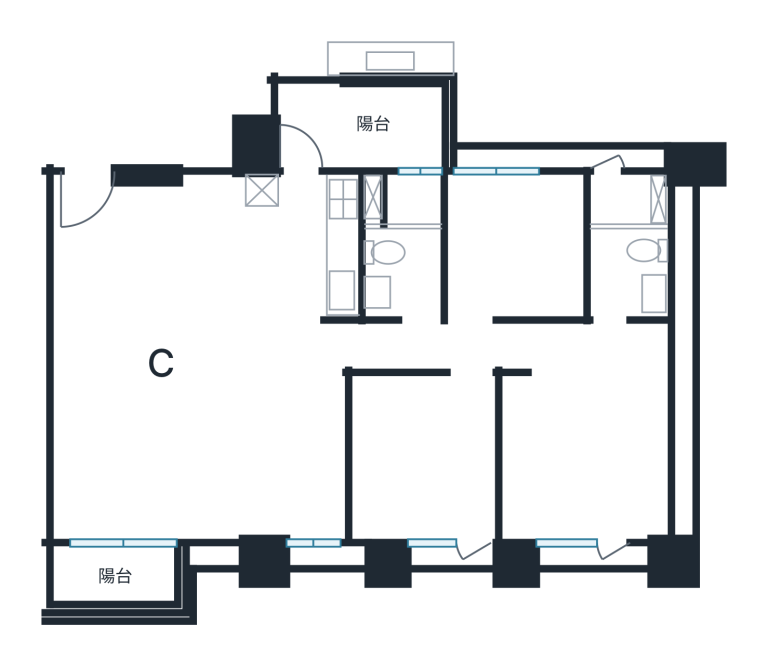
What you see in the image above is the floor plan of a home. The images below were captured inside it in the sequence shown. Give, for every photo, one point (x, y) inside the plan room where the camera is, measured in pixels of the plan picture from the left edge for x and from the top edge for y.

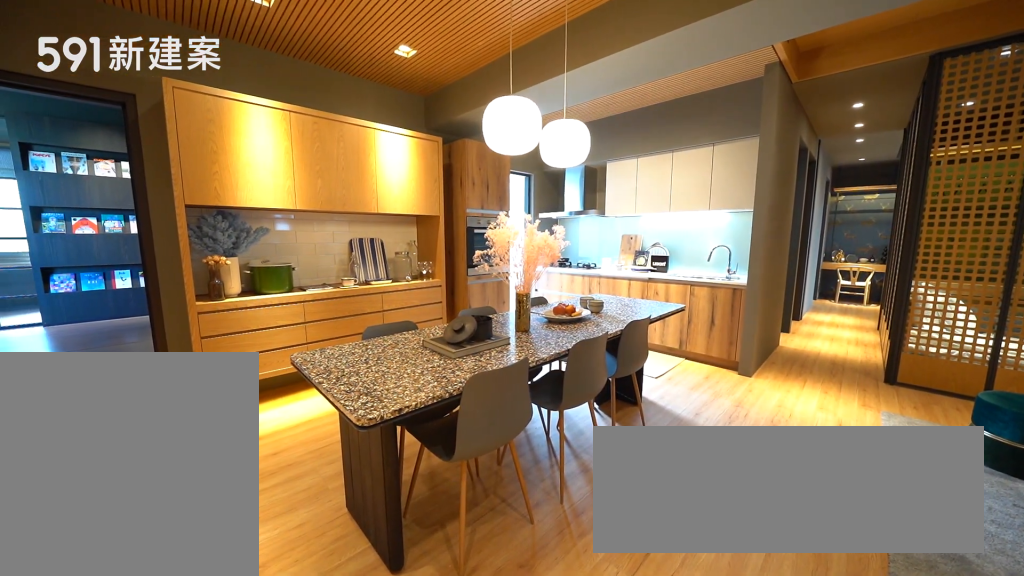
(200, 266)
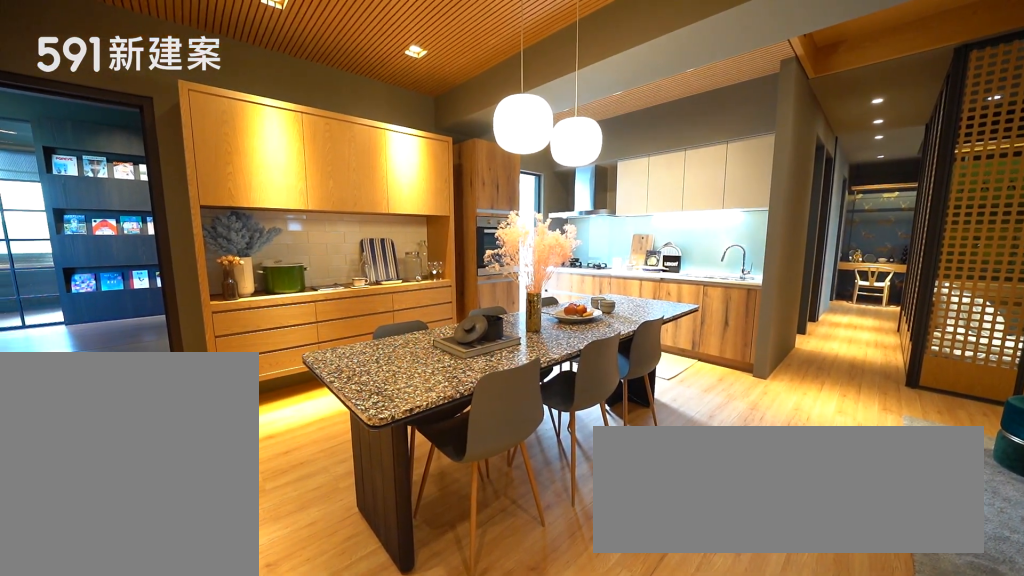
(200, 266)
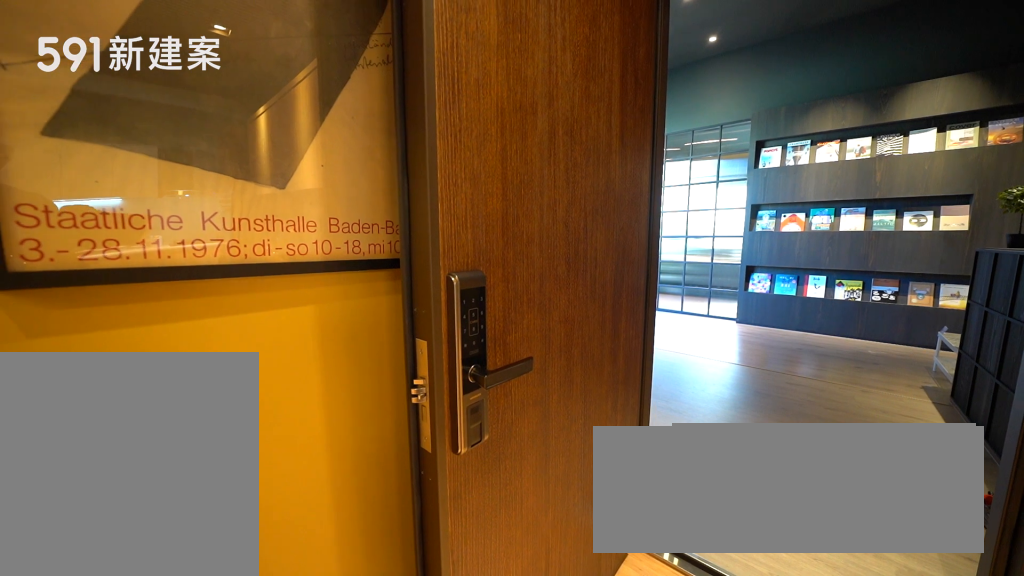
(92, 207)
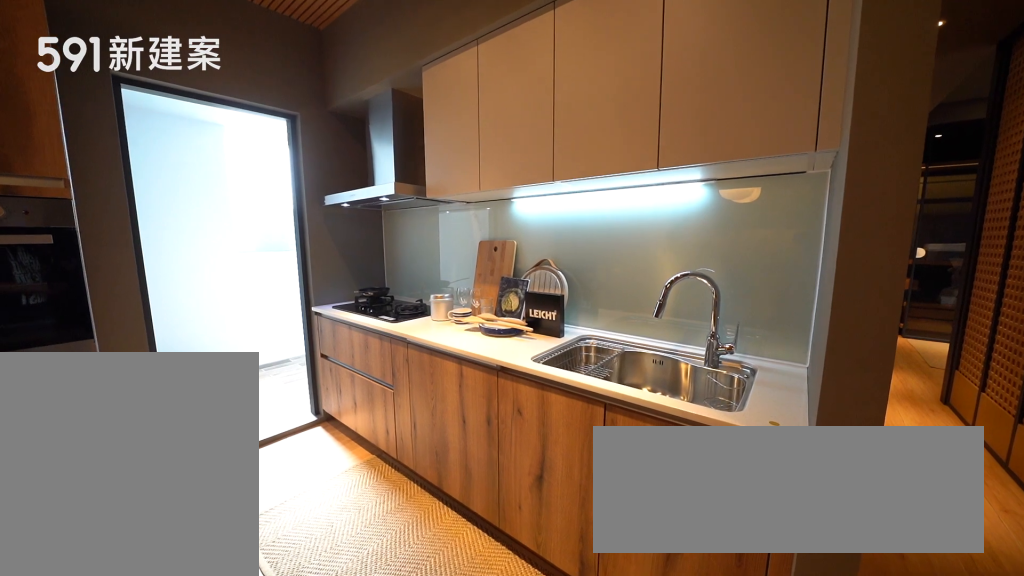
(305, 244)
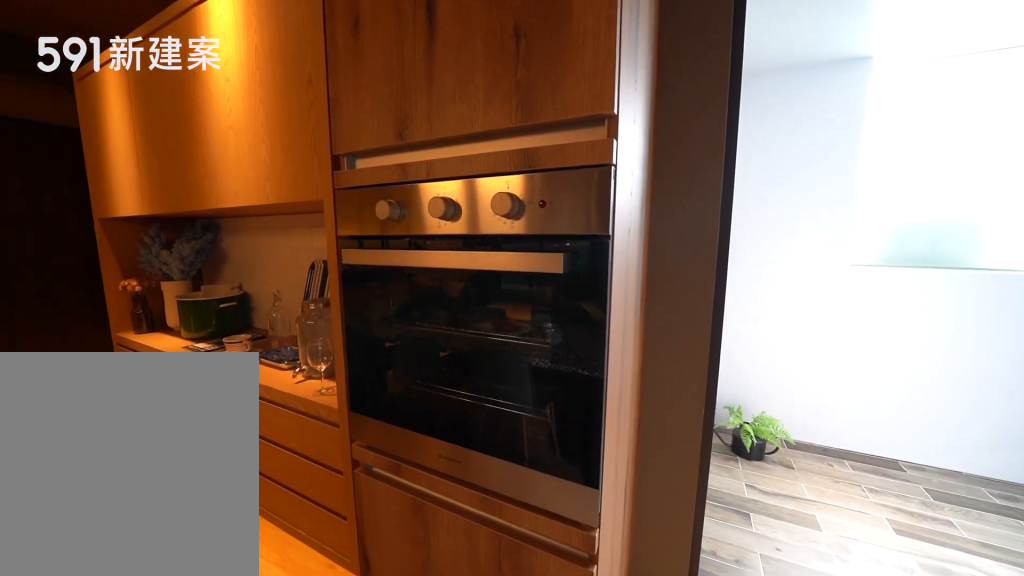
(305, 244)
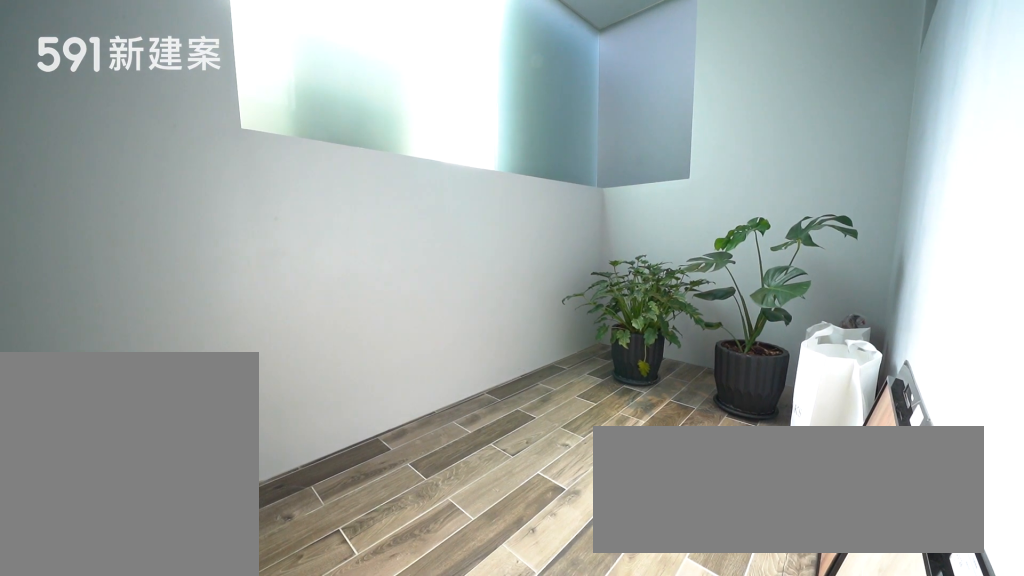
(360, 127)
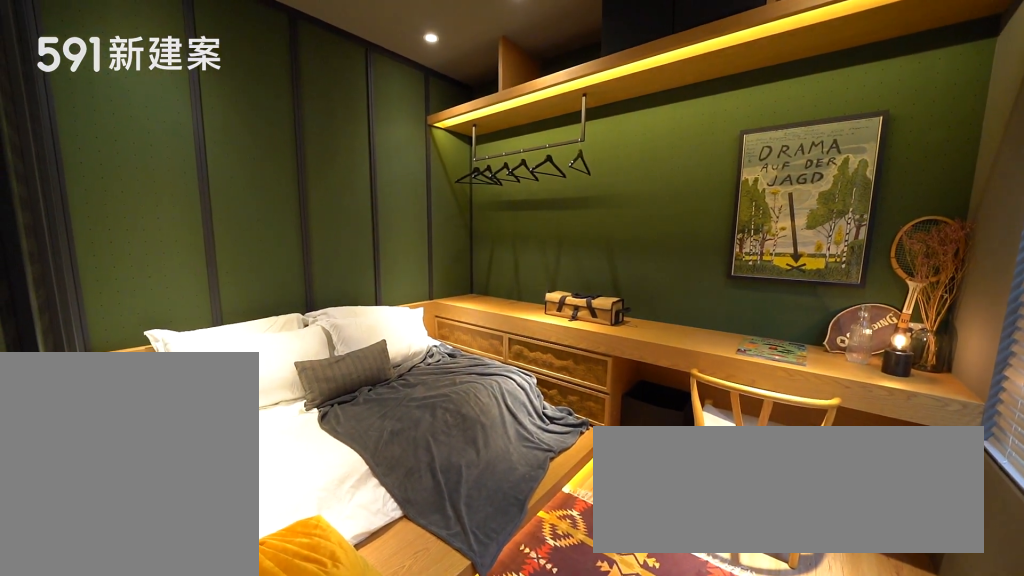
(425, 455)
